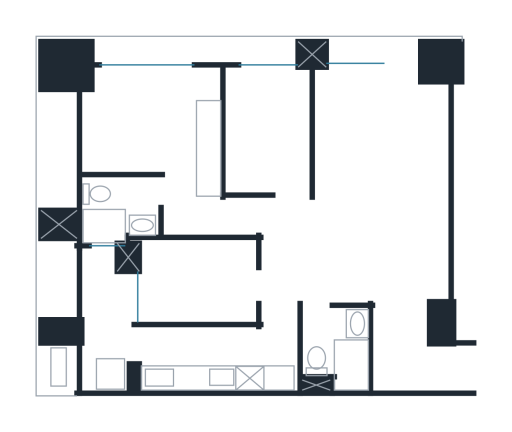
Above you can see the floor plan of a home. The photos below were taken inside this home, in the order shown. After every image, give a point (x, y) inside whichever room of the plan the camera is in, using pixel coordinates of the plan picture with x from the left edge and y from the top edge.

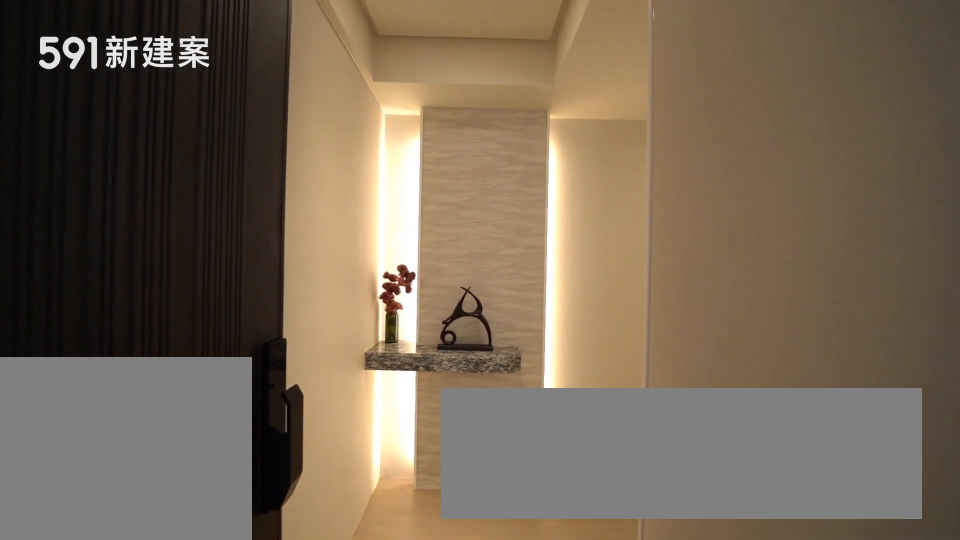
(452, 367)
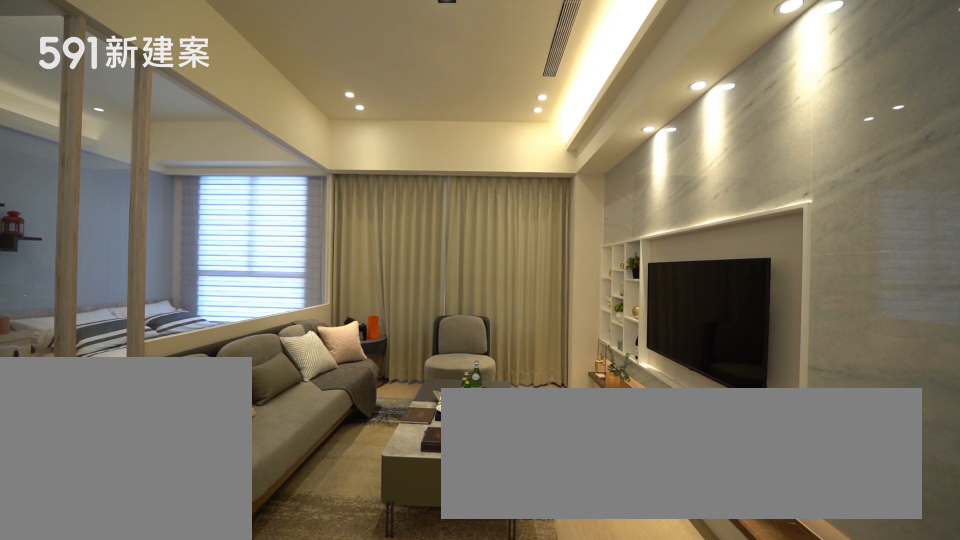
(379, 136)
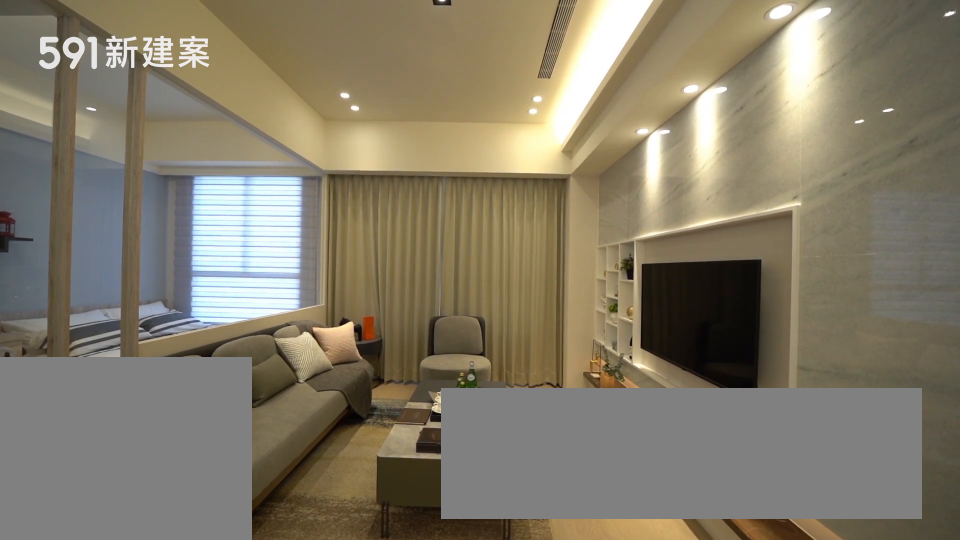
(379, 136)
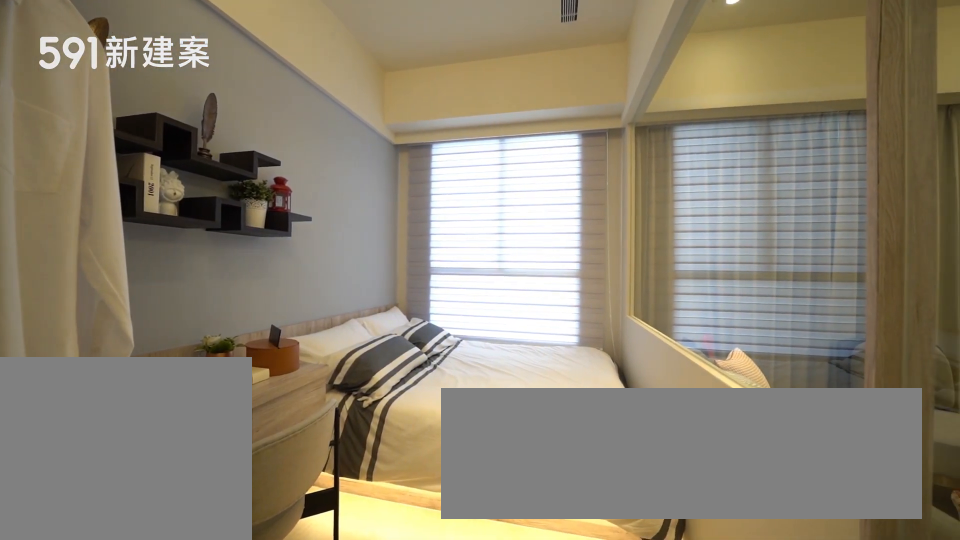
(266, 127)
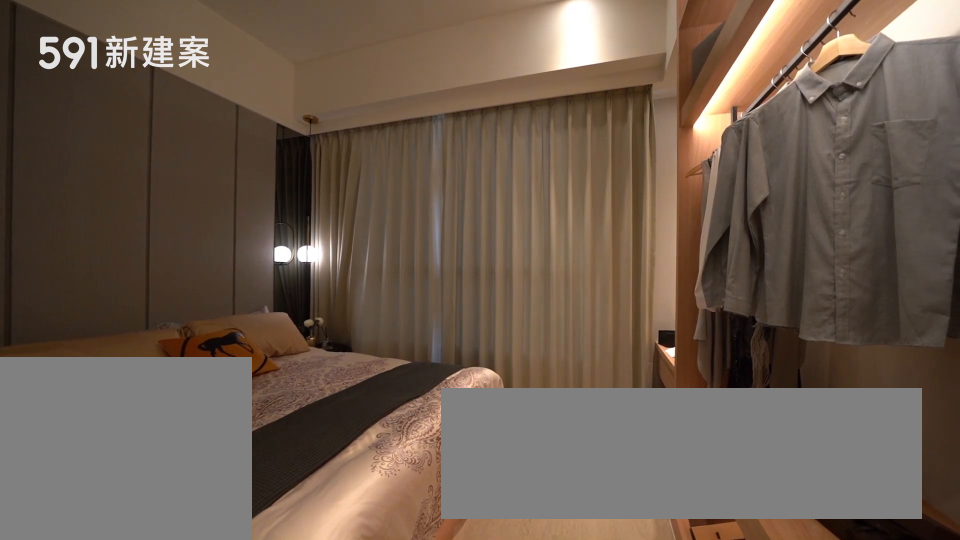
(158, 135)
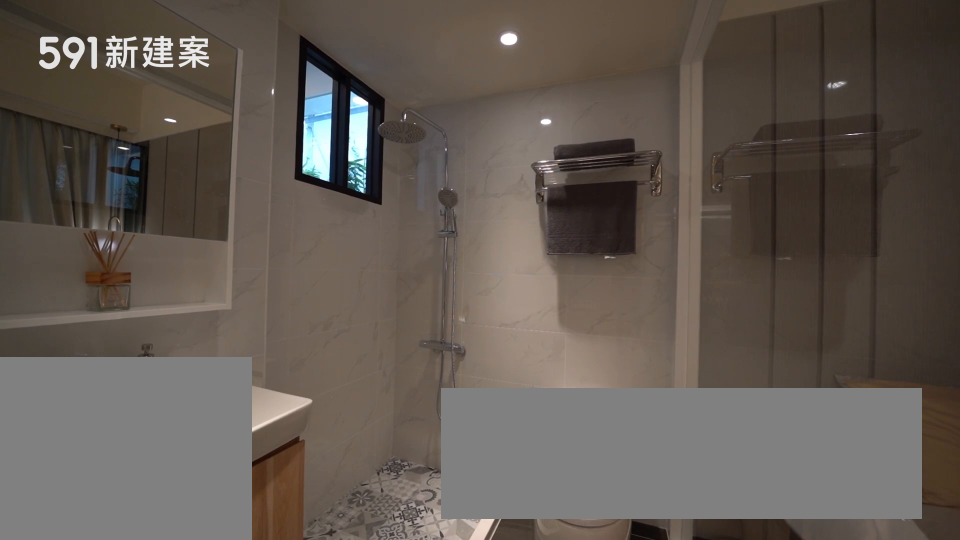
(116, 211)
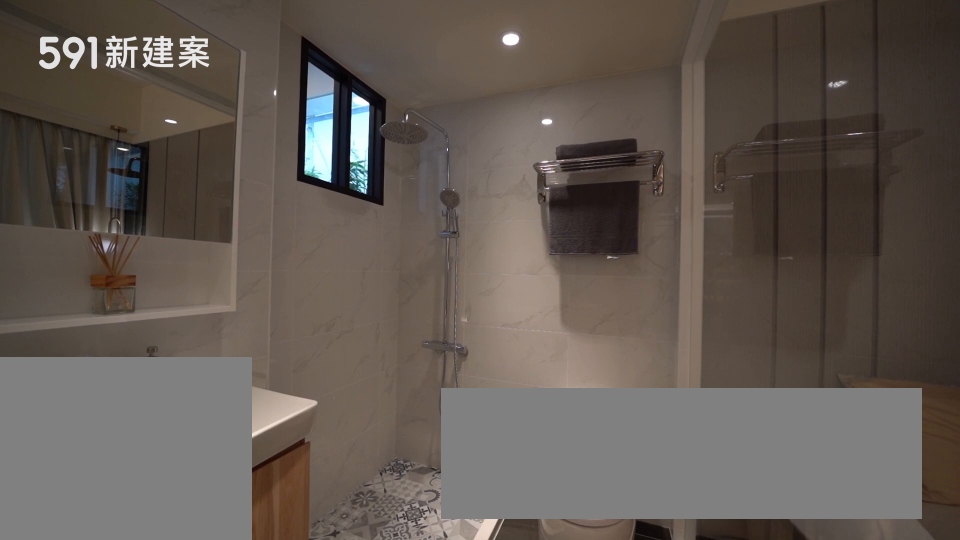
(116, 211)
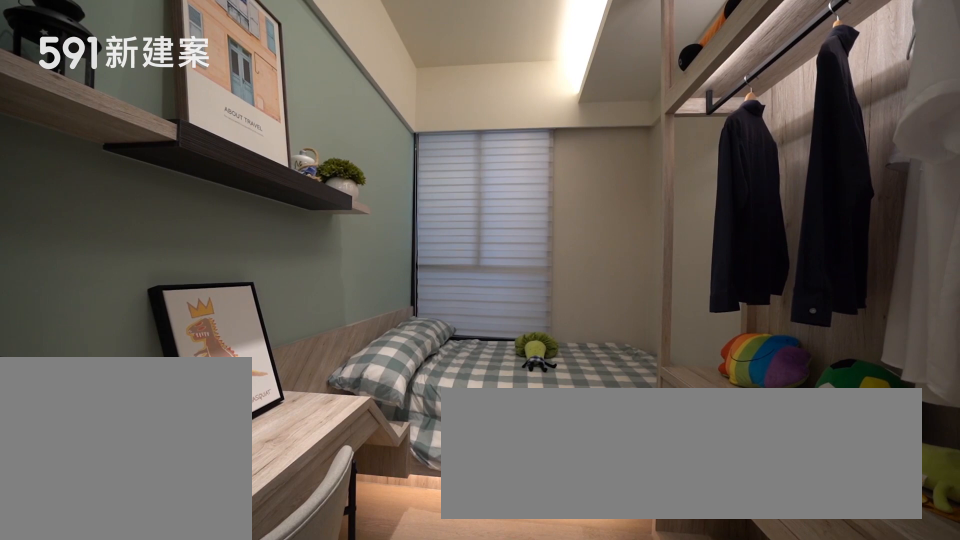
(194, 280)
